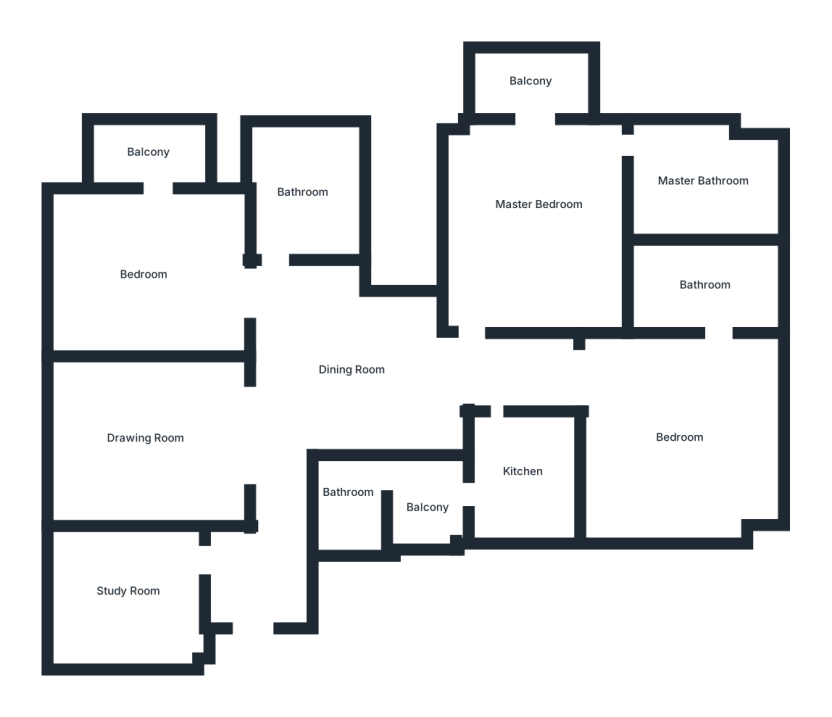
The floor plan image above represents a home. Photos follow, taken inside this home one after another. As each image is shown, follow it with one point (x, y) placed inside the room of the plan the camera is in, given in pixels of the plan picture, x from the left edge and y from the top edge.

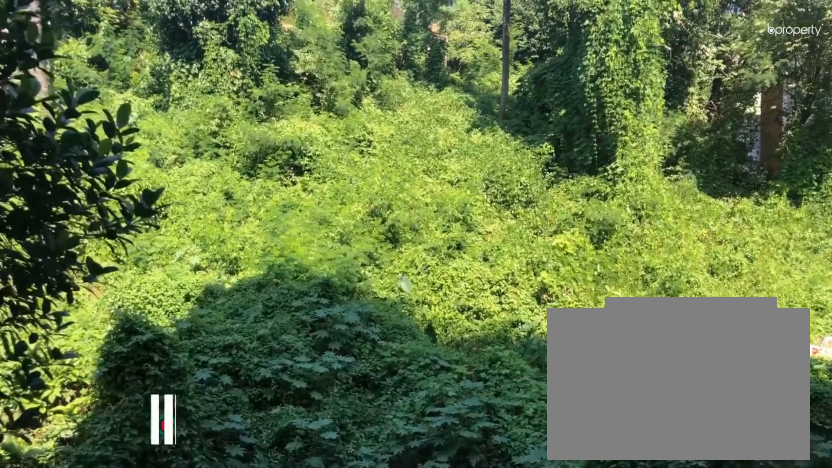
(148, 152)
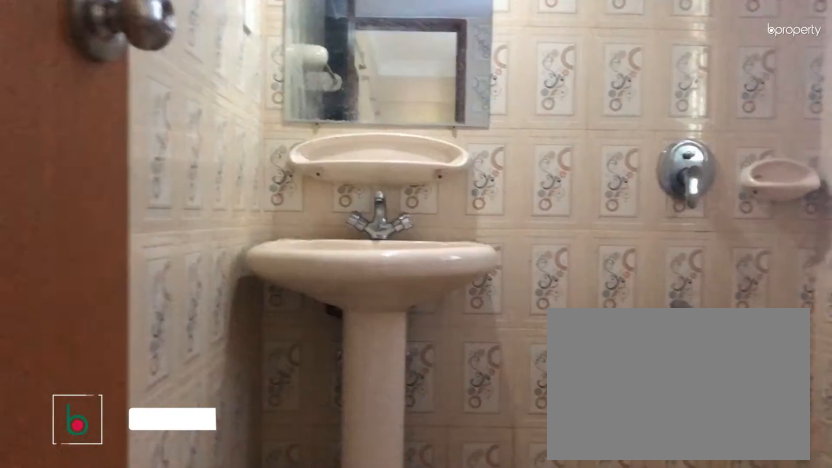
(303, 190)
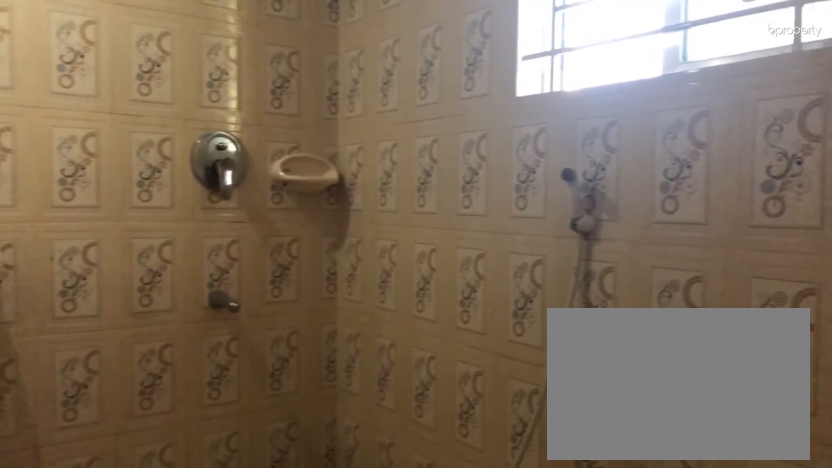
(303, 190)
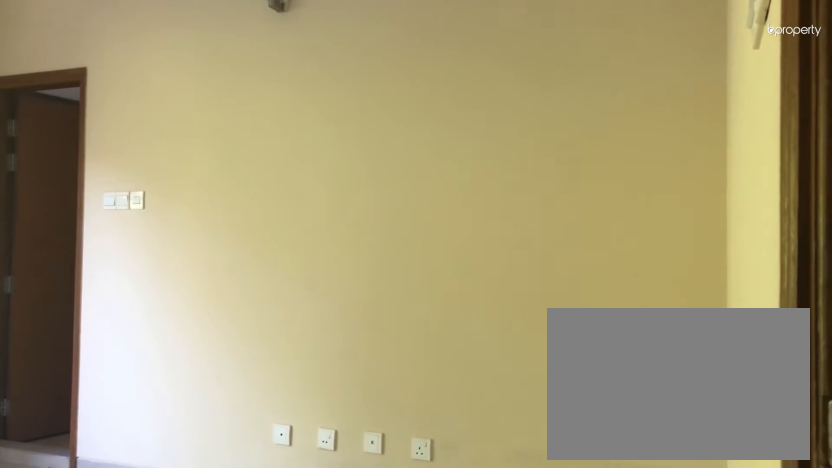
(542, 205)
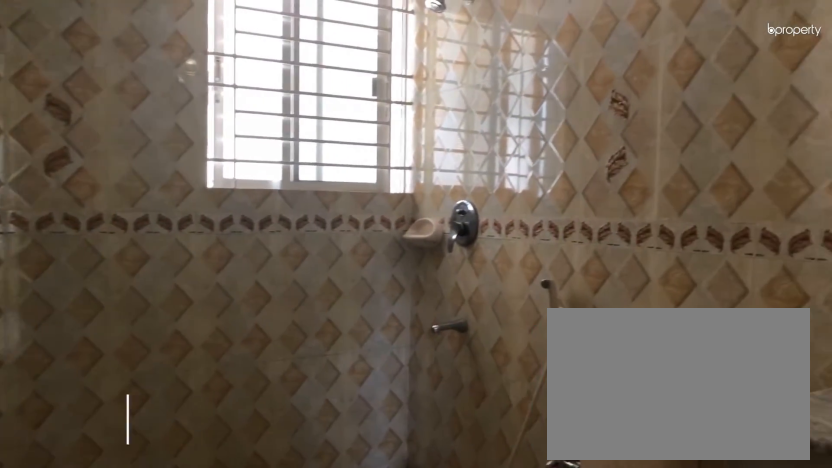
(702, 181)
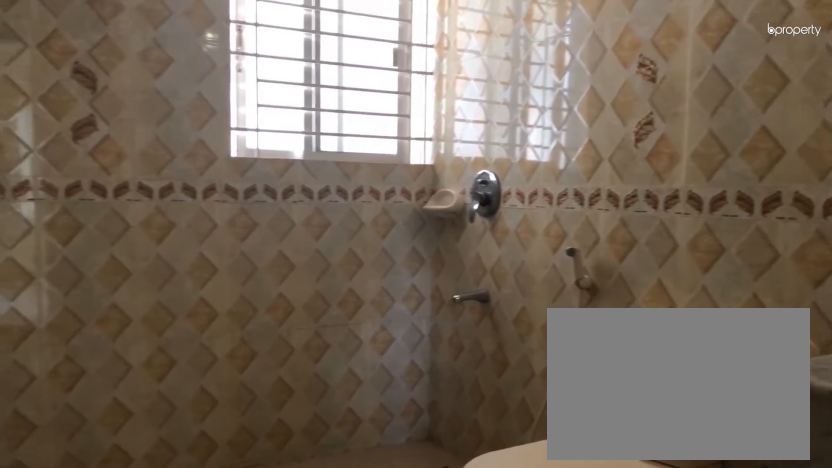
(702, 181)
